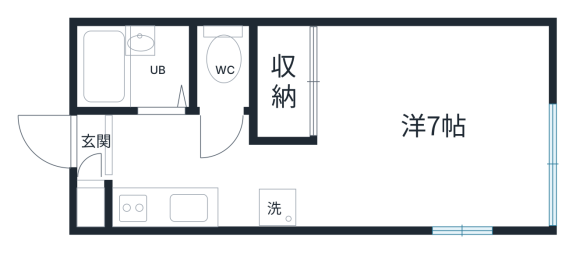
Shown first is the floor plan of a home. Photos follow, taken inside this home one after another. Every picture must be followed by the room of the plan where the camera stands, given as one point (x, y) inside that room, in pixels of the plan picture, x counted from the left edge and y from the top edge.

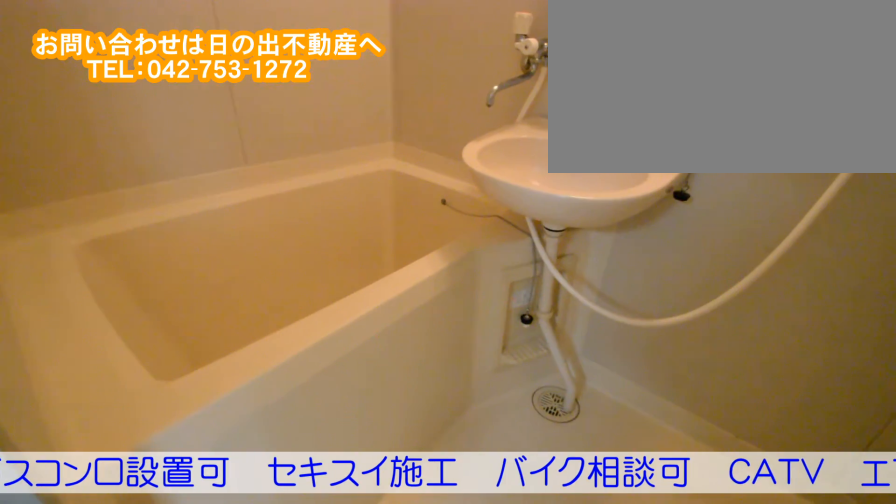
(128, 75)
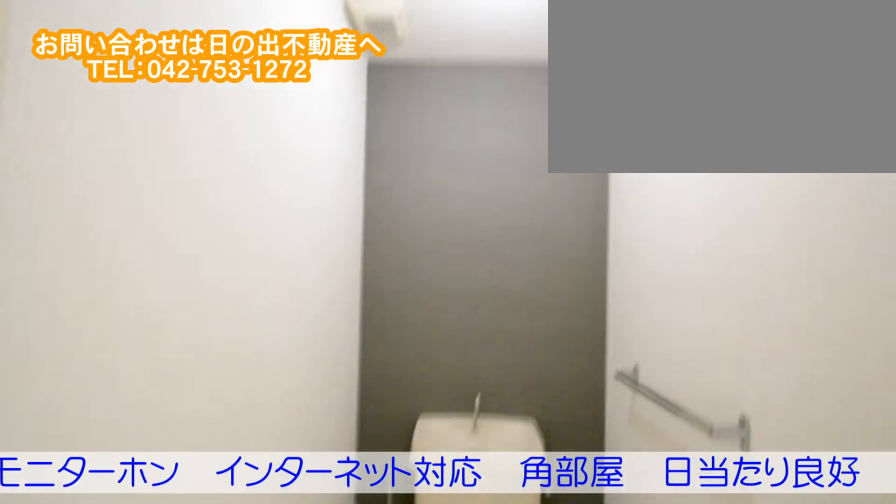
(217, 72)
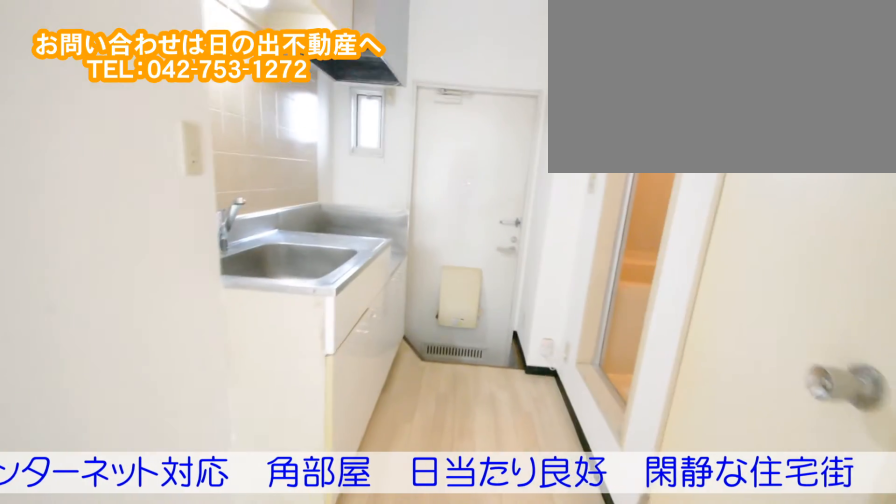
(187, 148)
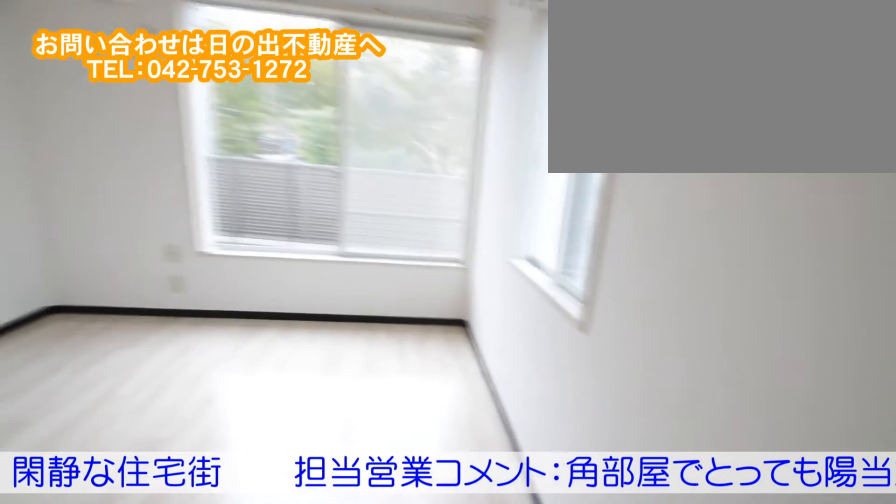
(440, 81)
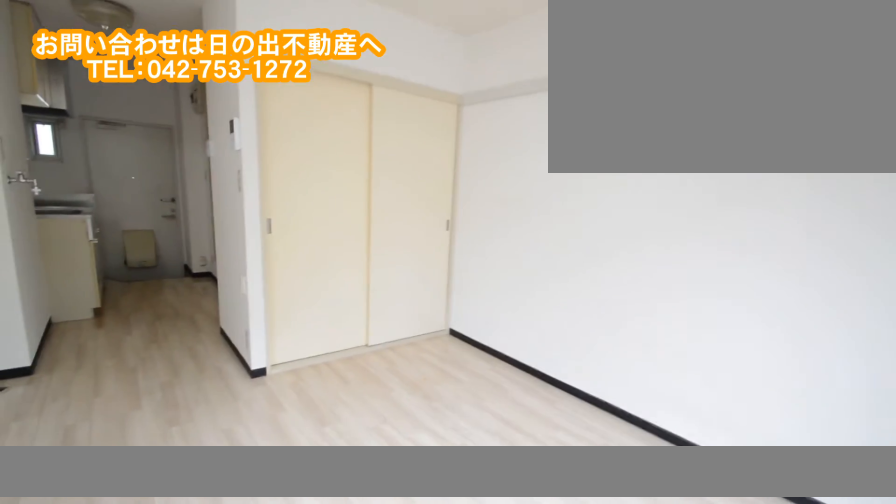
(440, 81)
